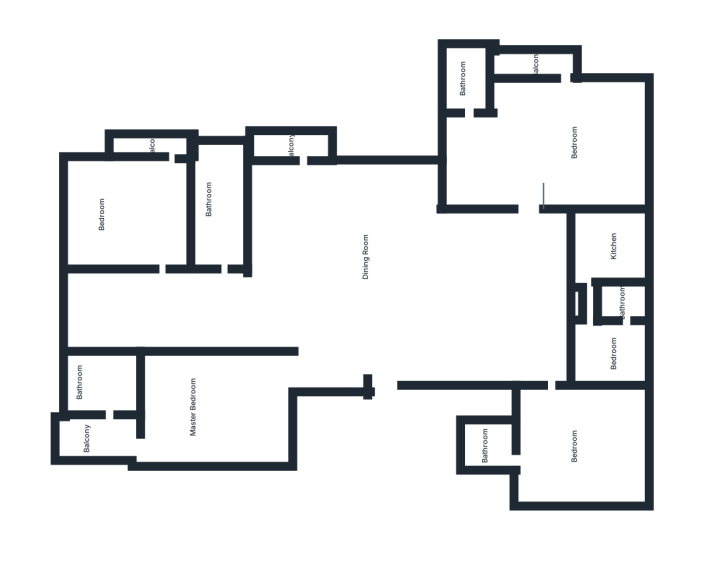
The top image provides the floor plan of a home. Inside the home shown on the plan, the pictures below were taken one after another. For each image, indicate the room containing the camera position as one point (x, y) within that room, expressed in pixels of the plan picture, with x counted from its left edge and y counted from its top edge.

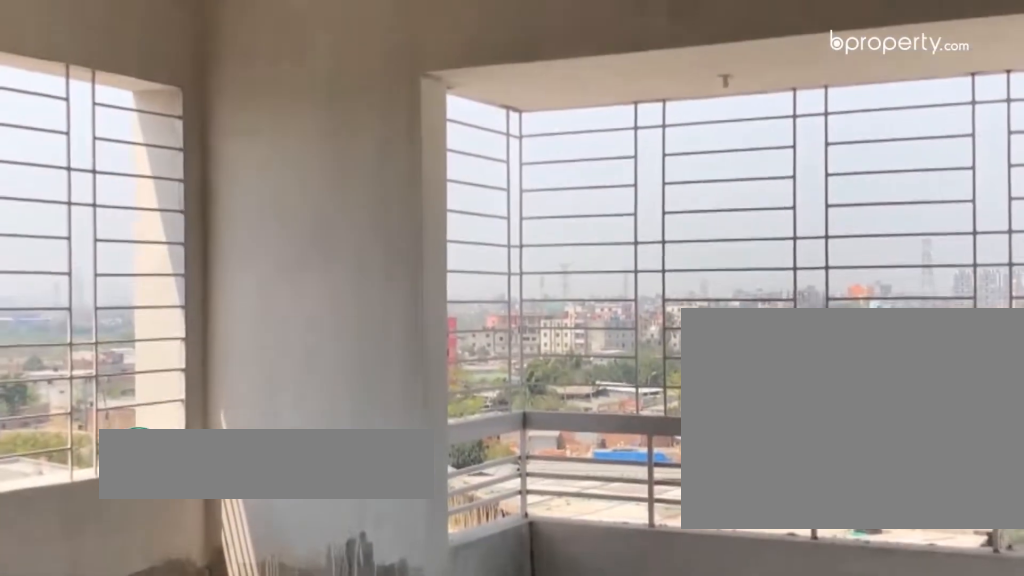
(129, 196)
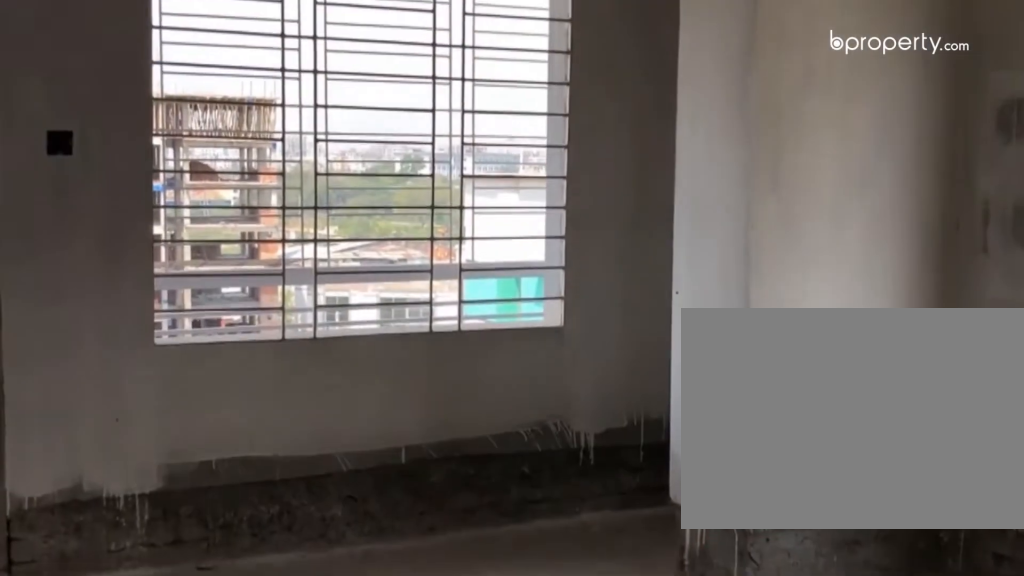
(544, 116)
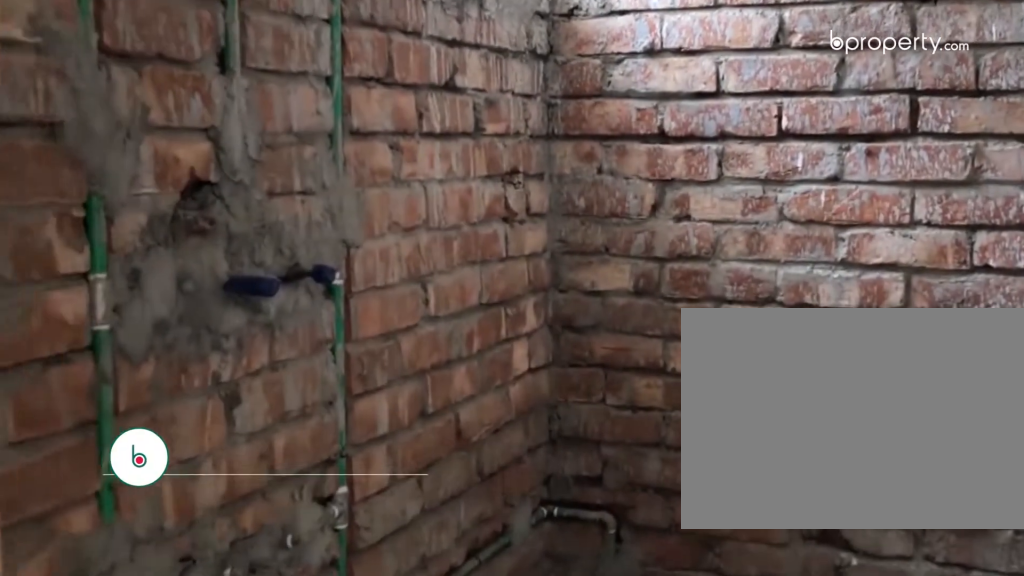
(467, 75)
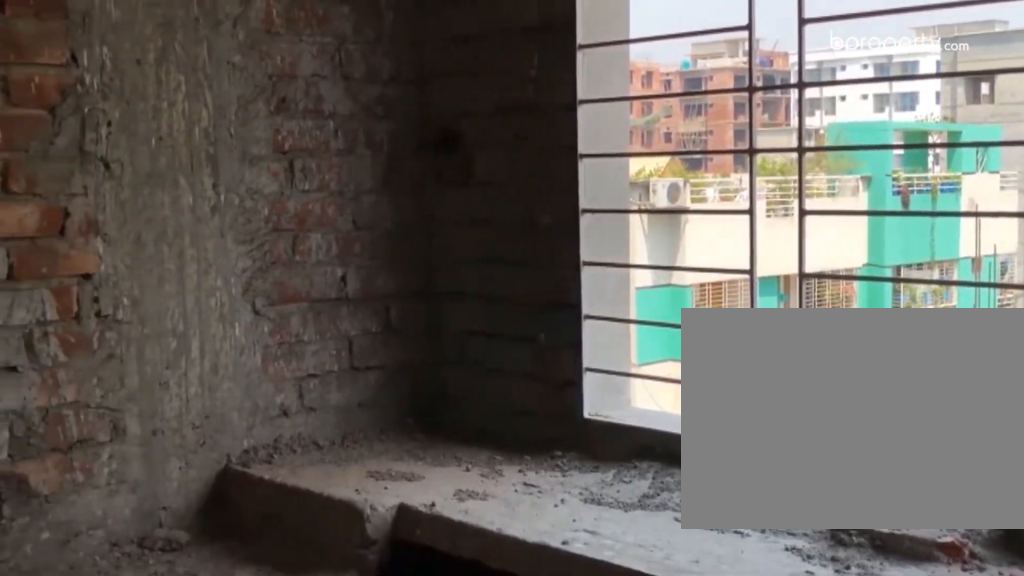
(620, 244)
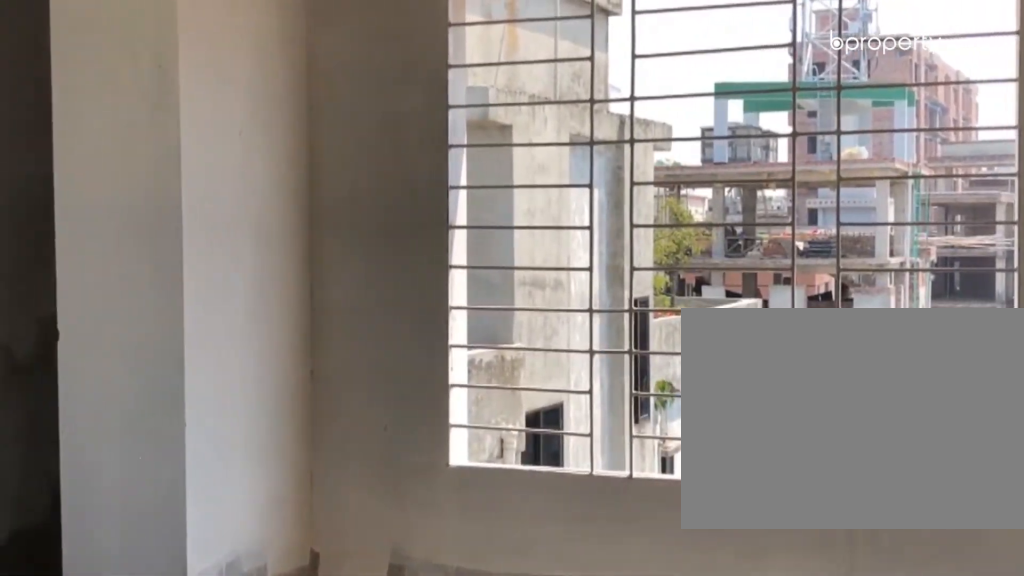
(576, 456)
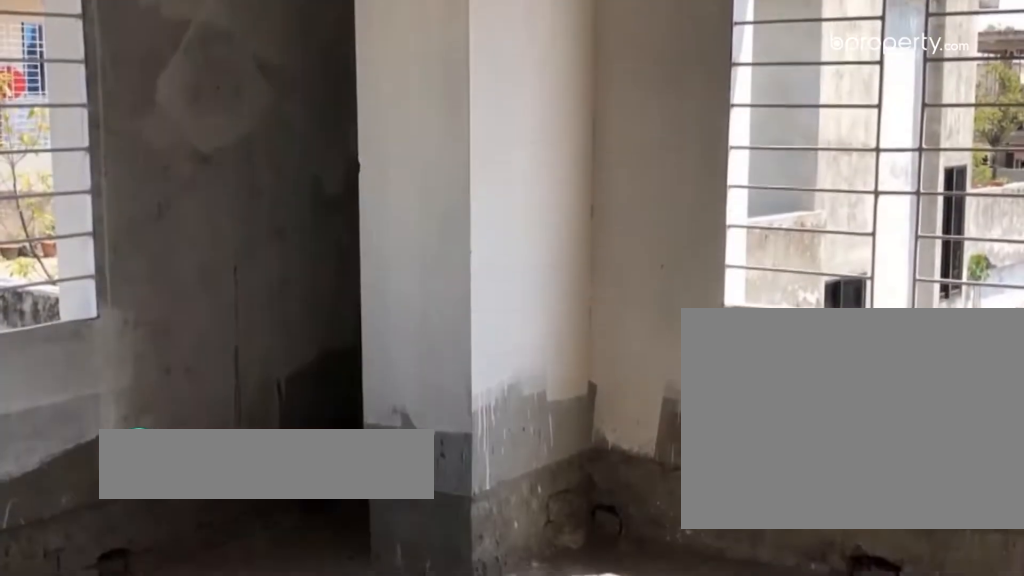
(575, 455)
